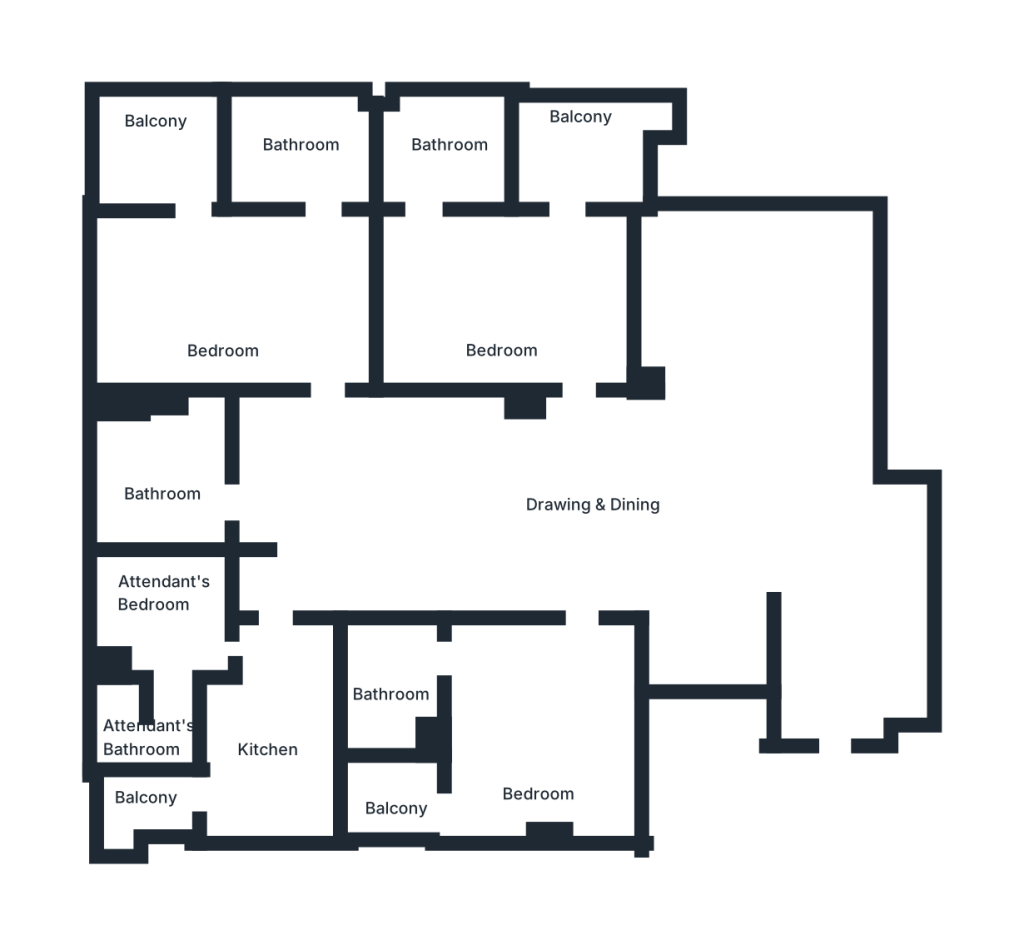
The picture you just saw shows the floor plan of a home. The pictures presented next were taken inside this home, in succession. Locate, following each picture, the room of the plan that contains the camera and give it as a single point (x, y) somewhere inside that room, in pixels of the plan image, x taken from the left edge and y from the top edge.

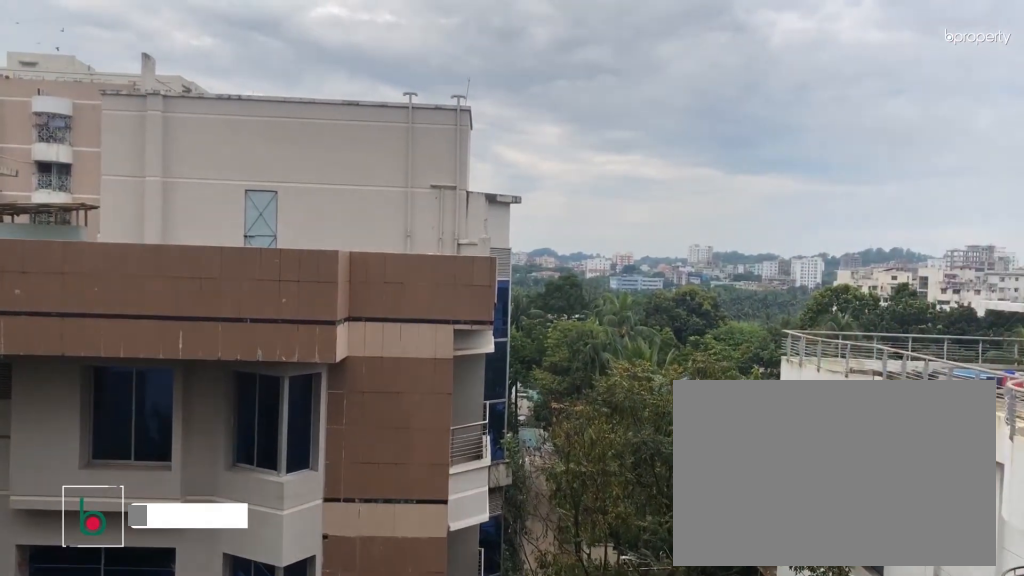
(156, 147)
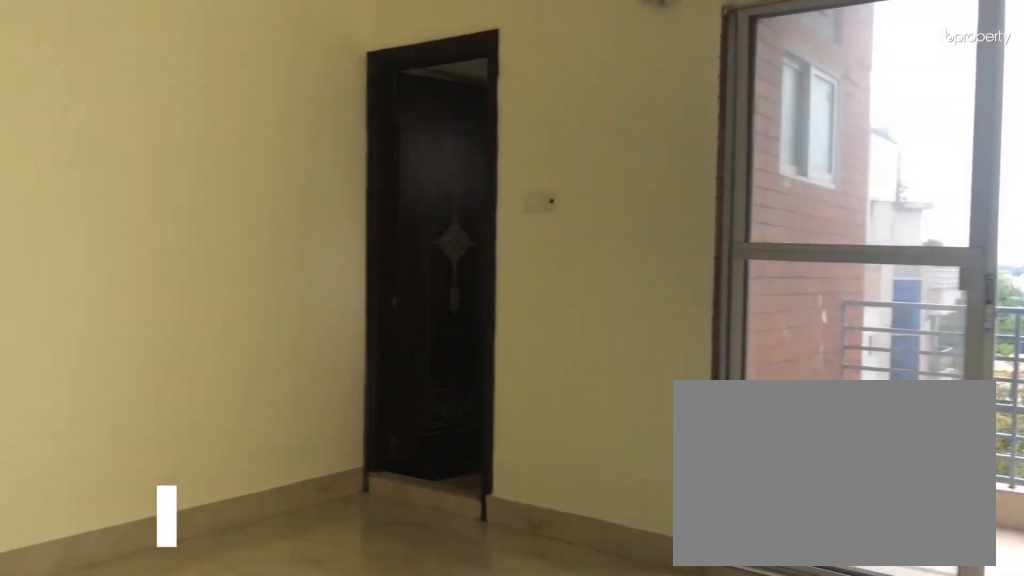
(508, 318)
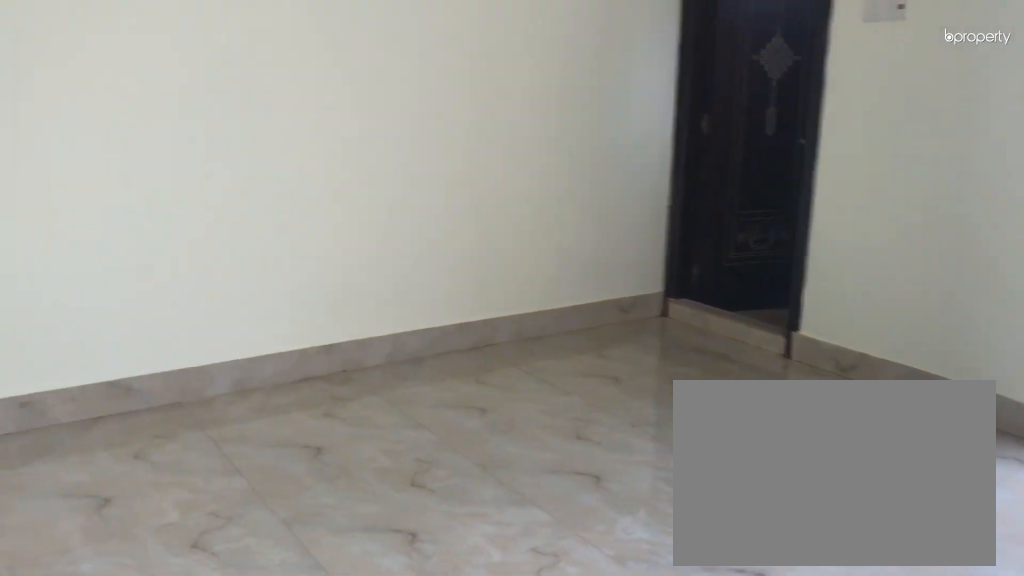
(508, 318)
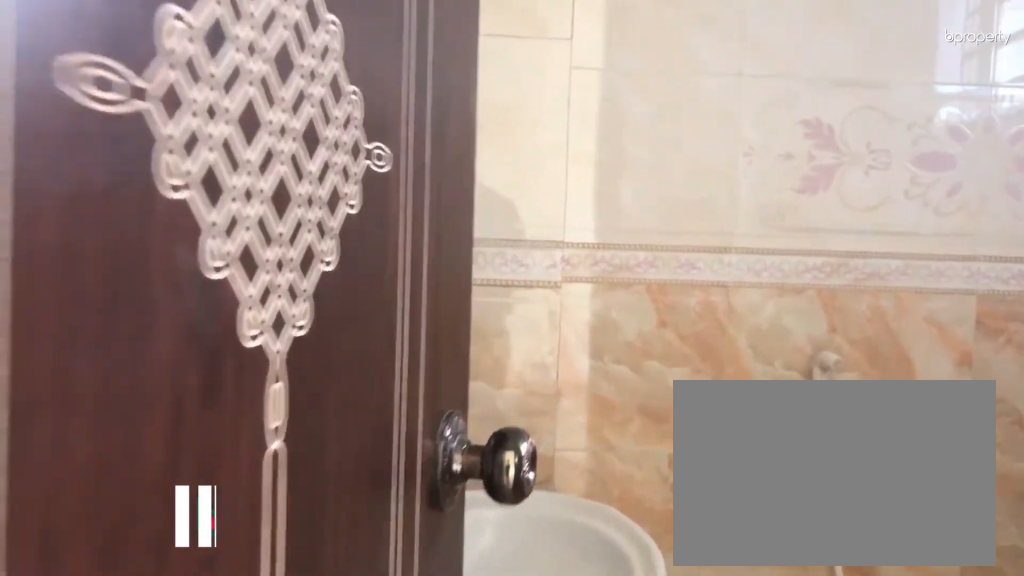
(449, 139)
